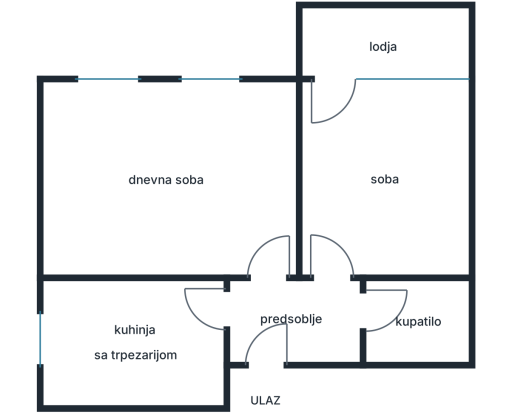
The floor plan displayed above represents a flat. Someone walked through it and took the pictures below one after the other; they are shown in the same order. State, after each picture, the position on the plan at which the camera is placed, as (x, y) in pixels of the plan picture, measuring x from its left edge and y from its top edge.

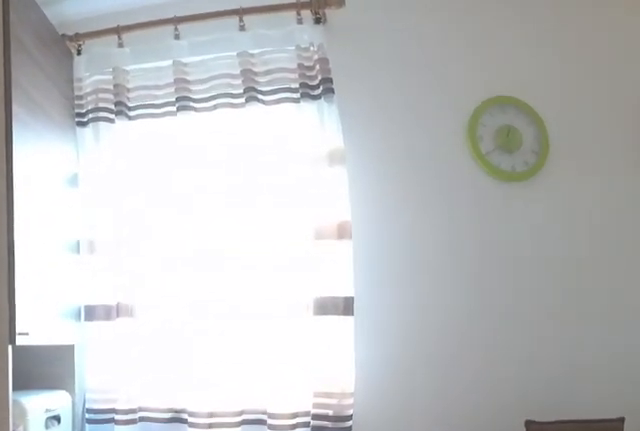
(164, 325)
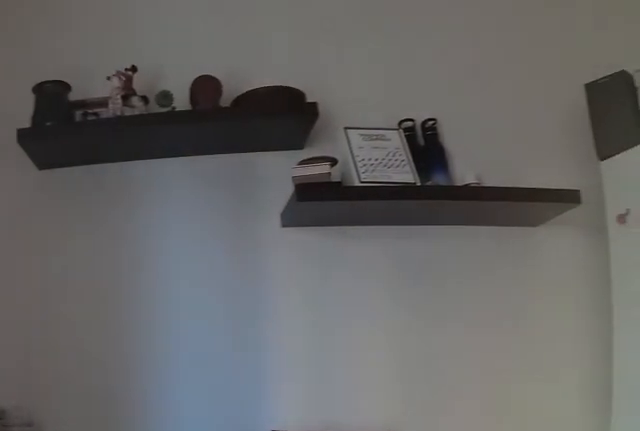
(88, 346)
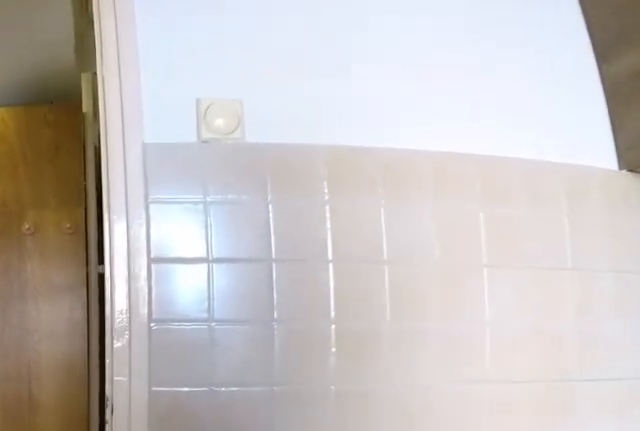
(143, 330)
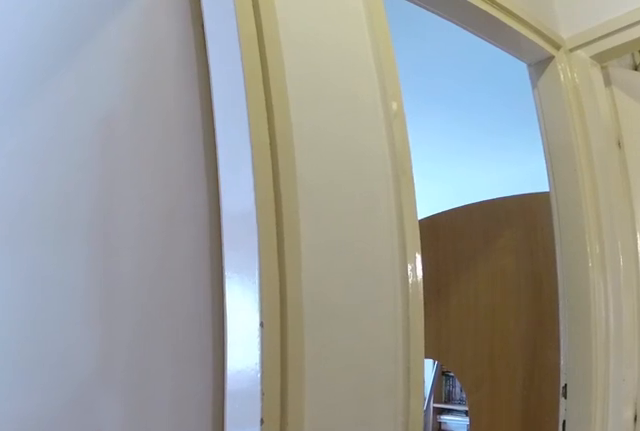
(255, 336)
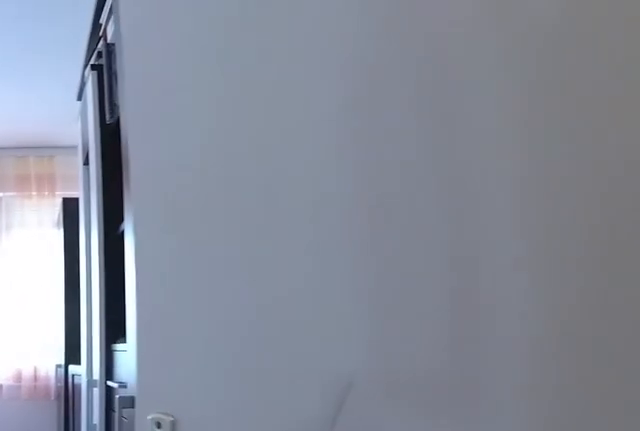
(268, 299)
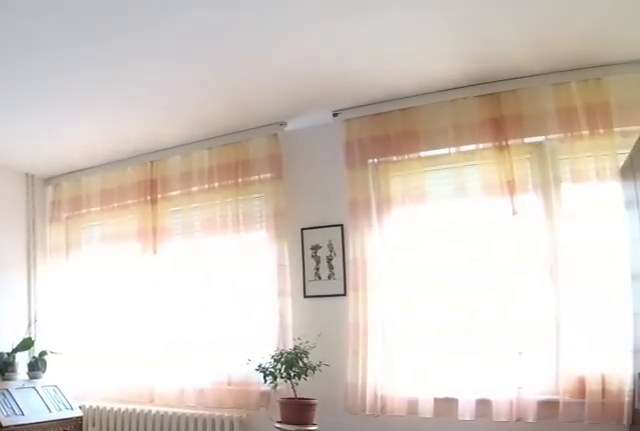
(265, 241)
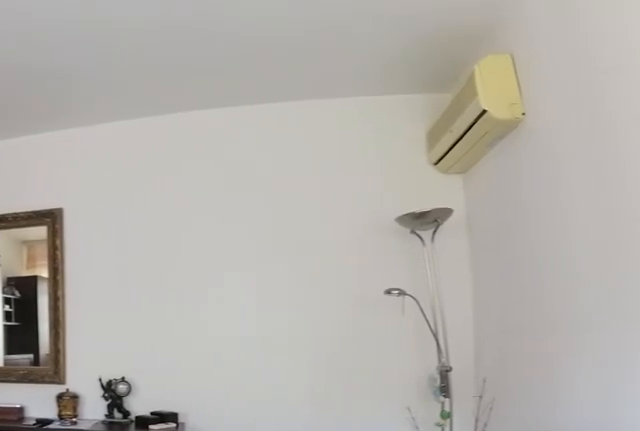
(90, 101)
